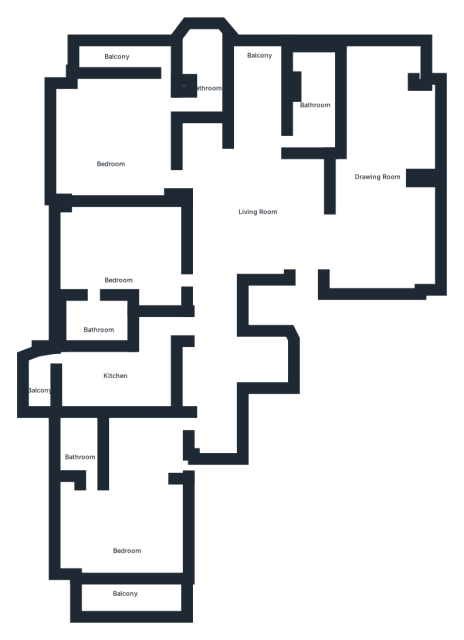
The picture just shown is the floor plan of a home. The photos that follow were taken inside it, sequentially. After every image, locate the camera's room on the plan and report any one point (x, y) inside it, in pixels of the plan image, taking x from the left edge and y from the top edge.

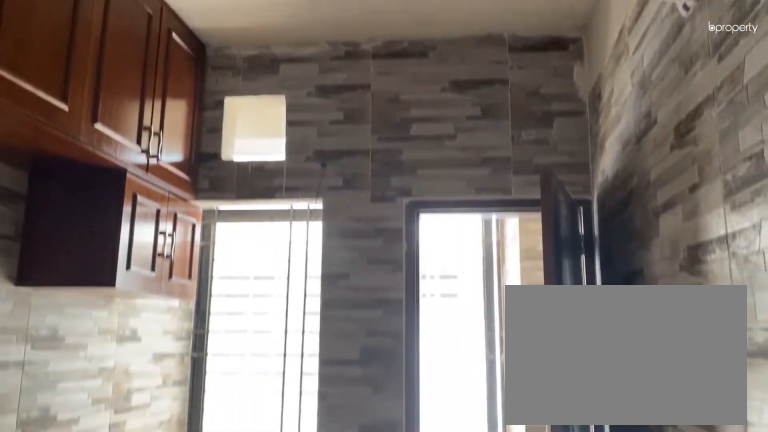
(111, 385)
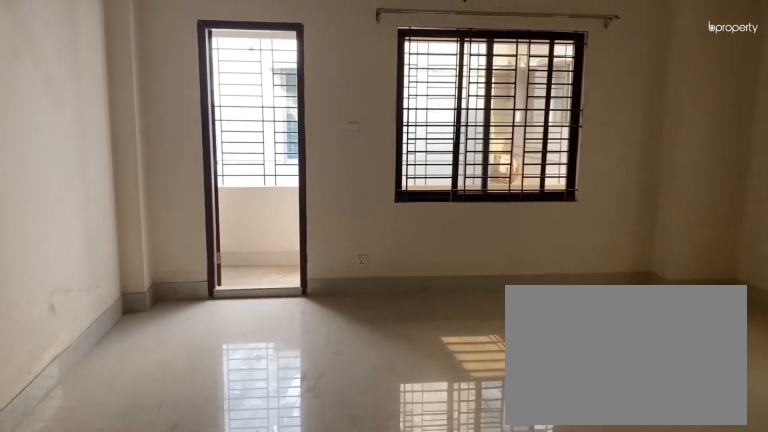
(128, 519)
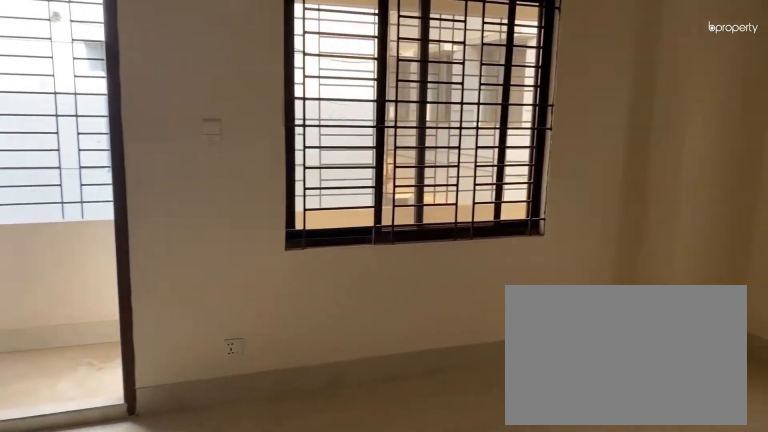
(128, 519)
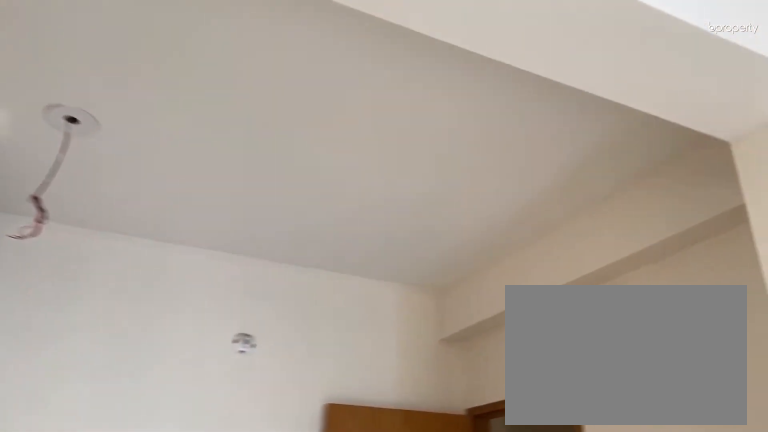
(128, 519)
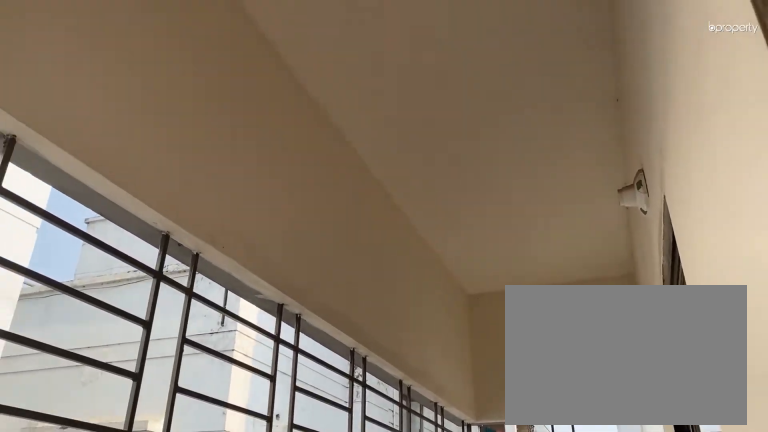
(121, 594)
